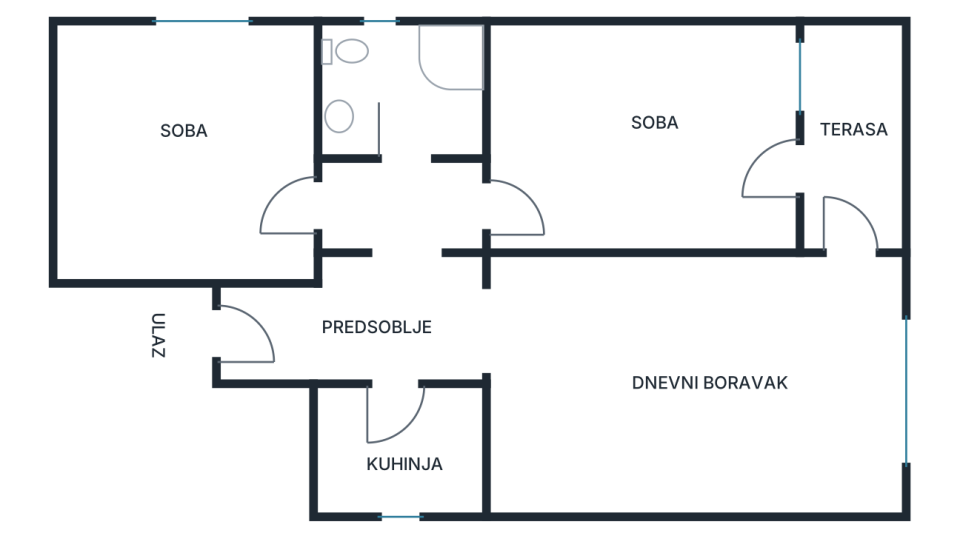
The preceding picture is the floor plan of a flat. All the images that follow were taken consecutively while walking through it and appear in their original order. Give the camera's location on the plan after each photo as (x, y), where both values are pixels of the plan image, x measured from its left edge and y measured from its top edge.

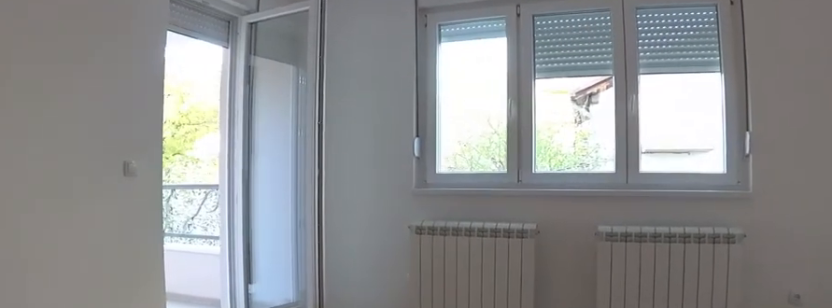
(790, 356)
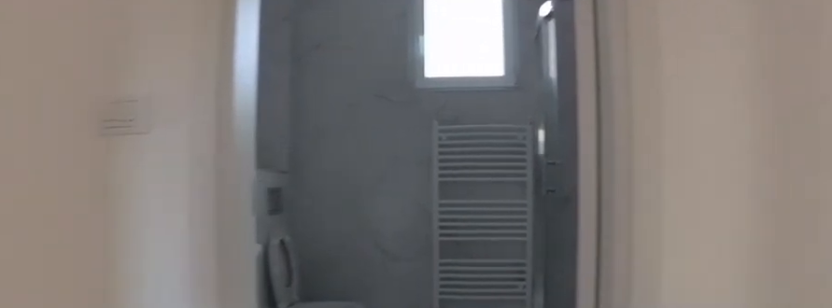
(414, 255)
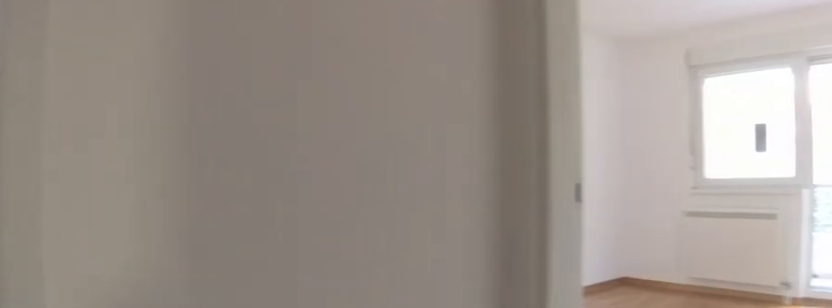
(411, 231)
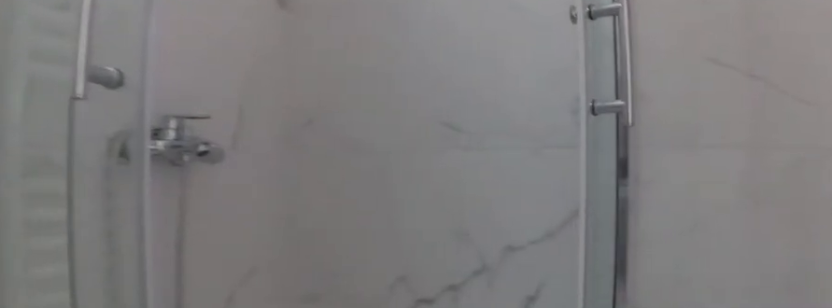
(399, 116)
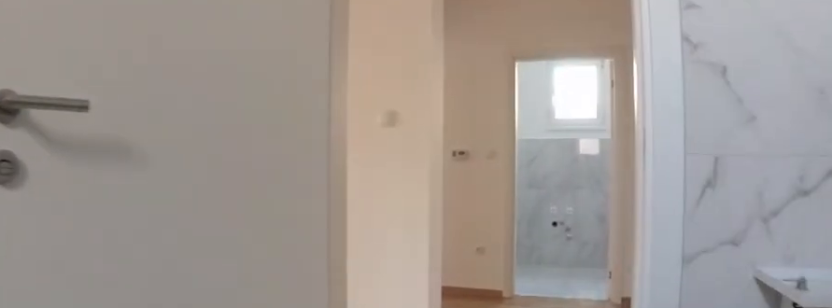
(403, 84)
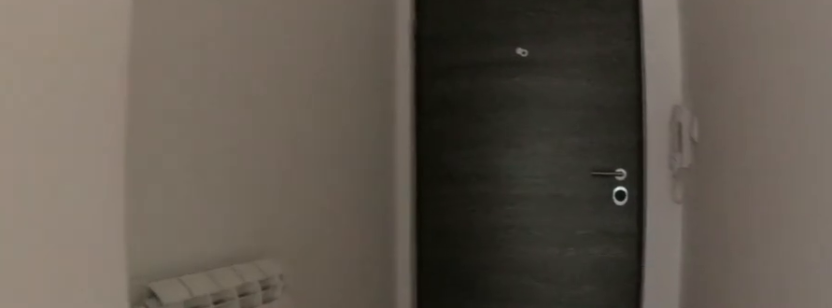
(385, 323)
